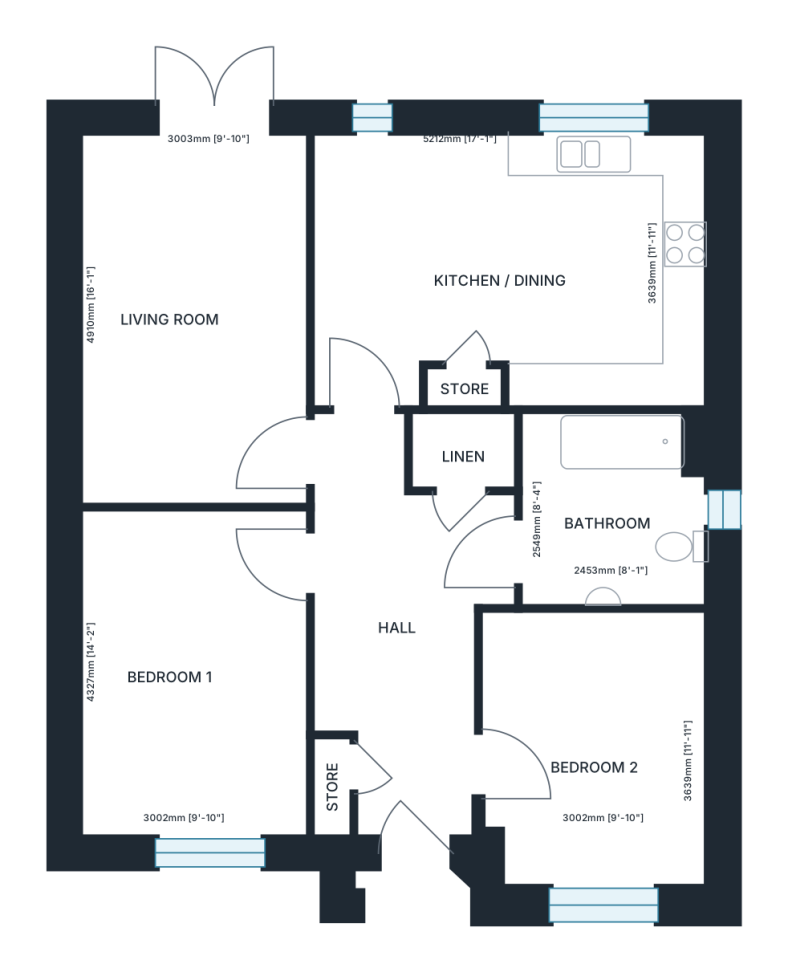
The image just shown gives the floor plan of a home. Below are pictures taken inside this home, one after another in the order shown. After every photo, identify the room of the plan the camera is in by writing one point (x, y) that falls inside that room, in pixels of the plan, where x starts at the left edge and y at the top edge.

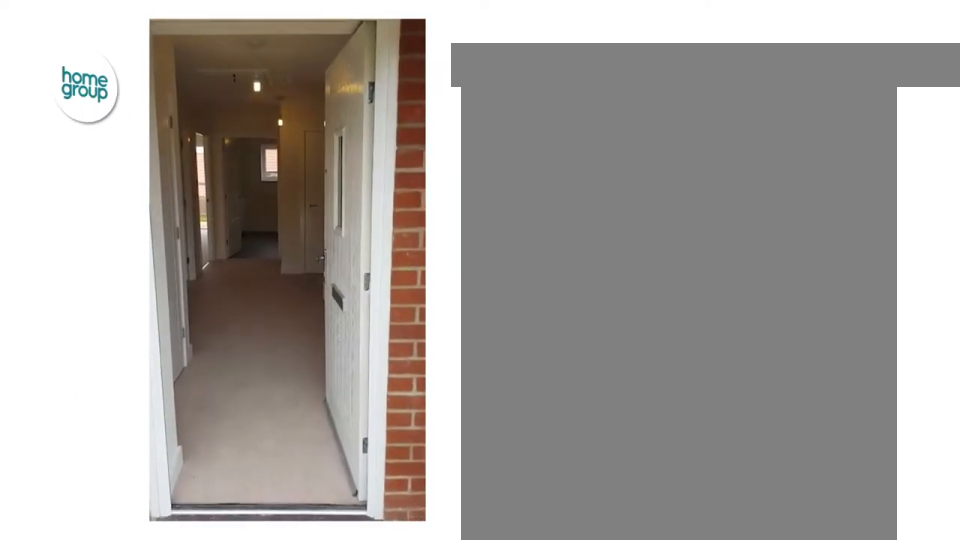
(458, 605)
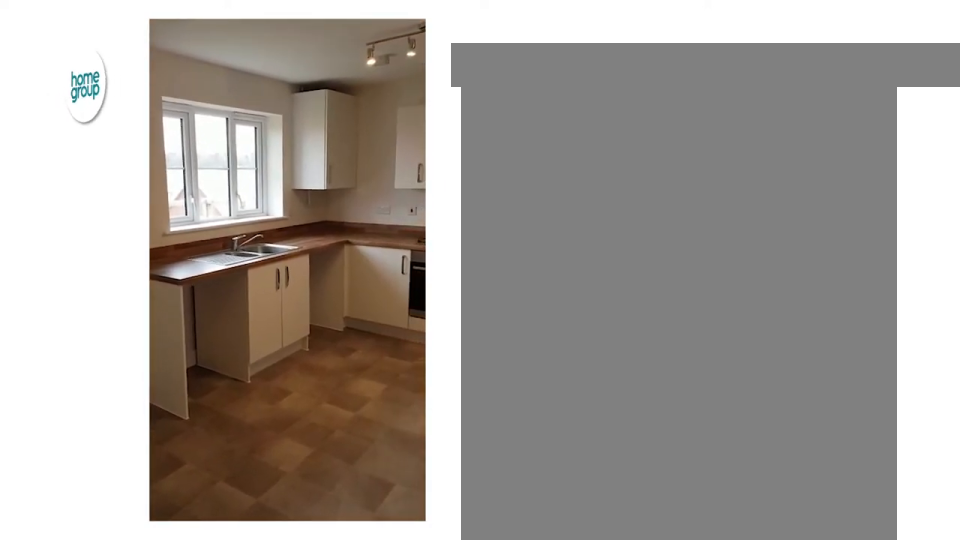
(510, 268)
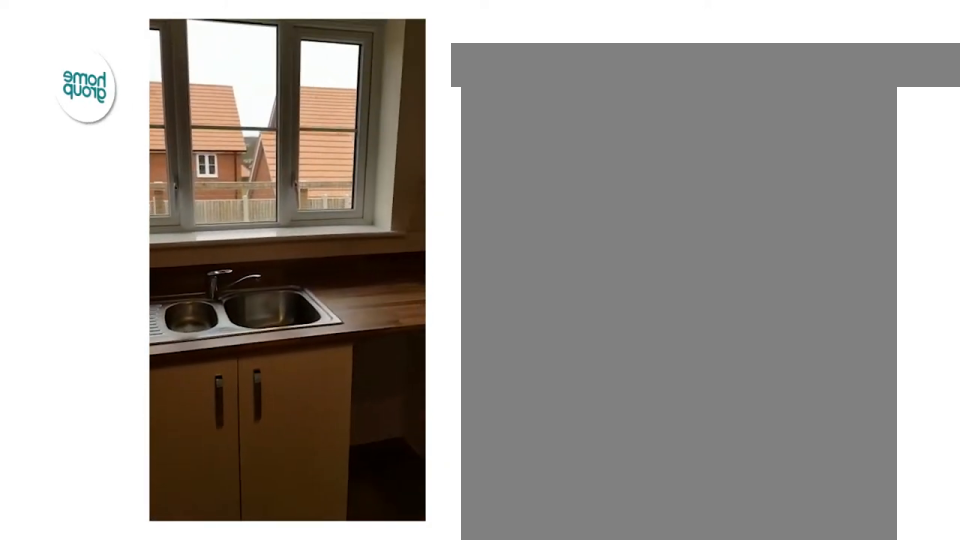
(510, 268)
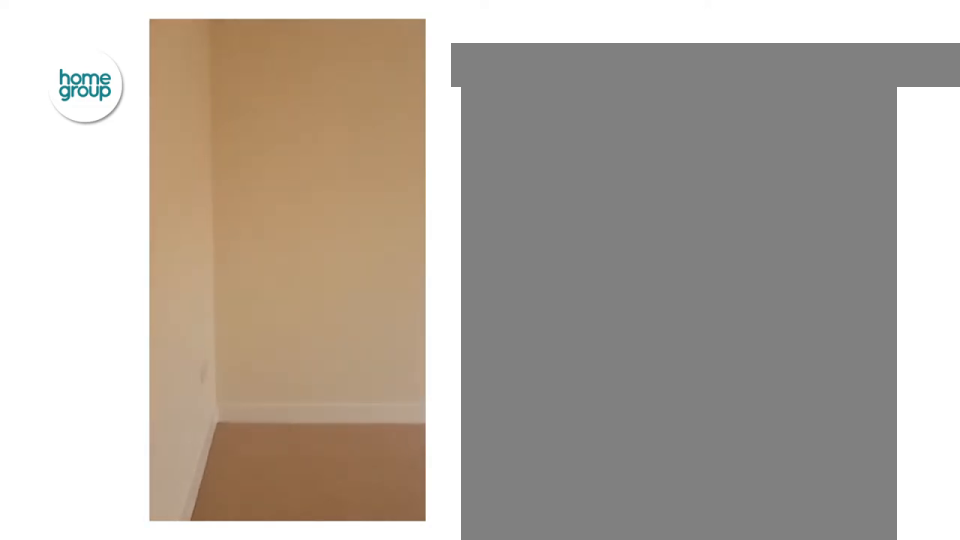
(193, 318)
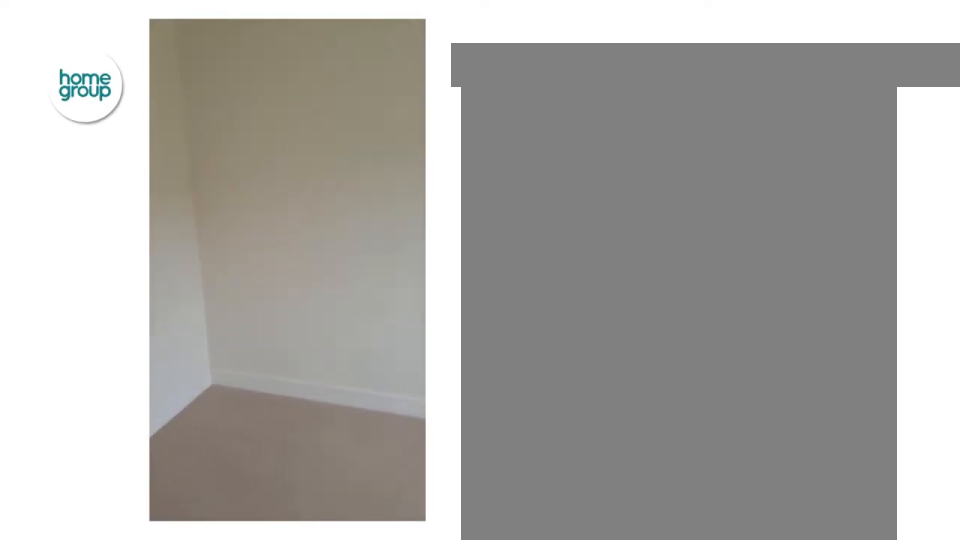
(598, 749)
